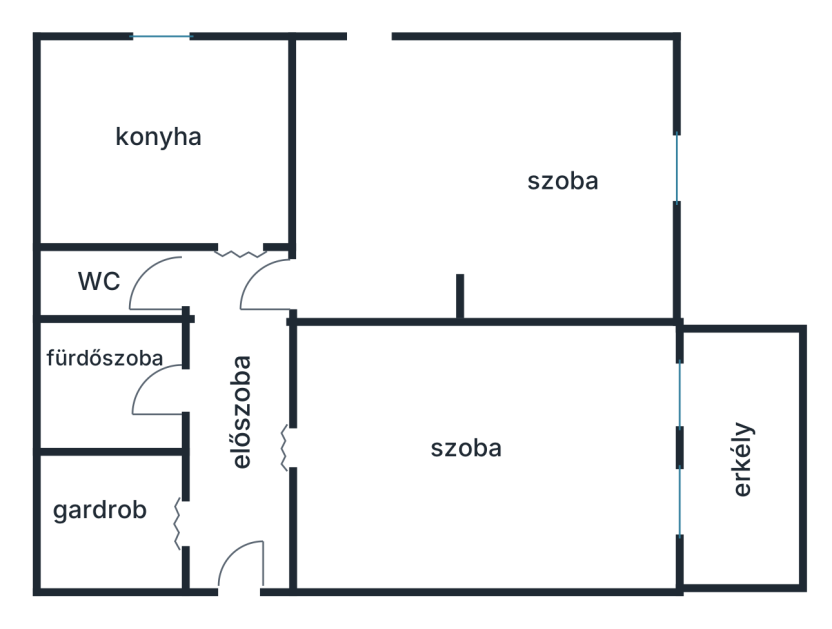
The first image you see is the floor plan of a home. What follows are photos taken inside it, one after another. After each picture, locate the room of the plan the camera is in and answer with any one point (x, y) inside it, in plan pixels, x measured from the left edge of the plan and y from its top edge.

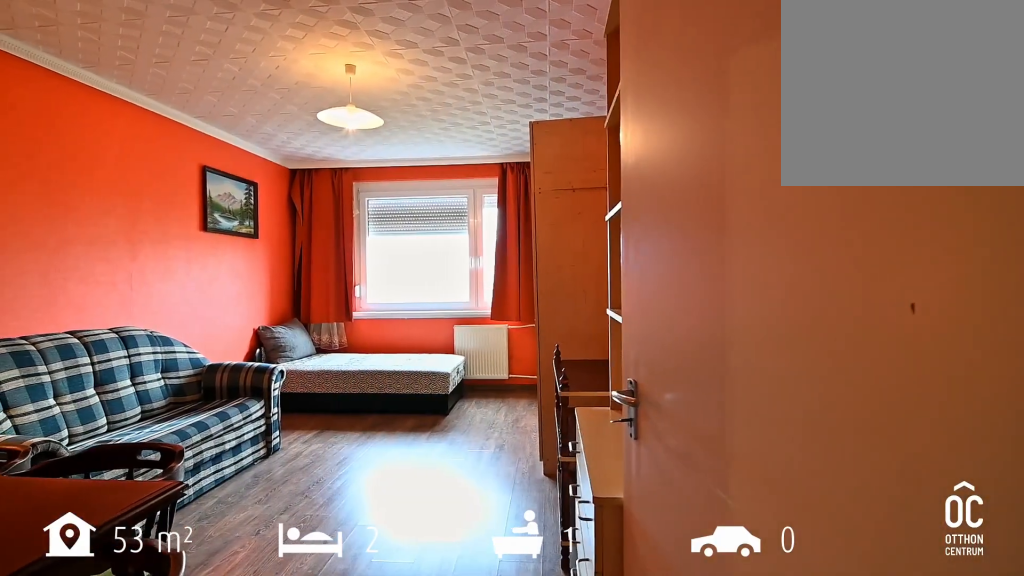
(477, 186)
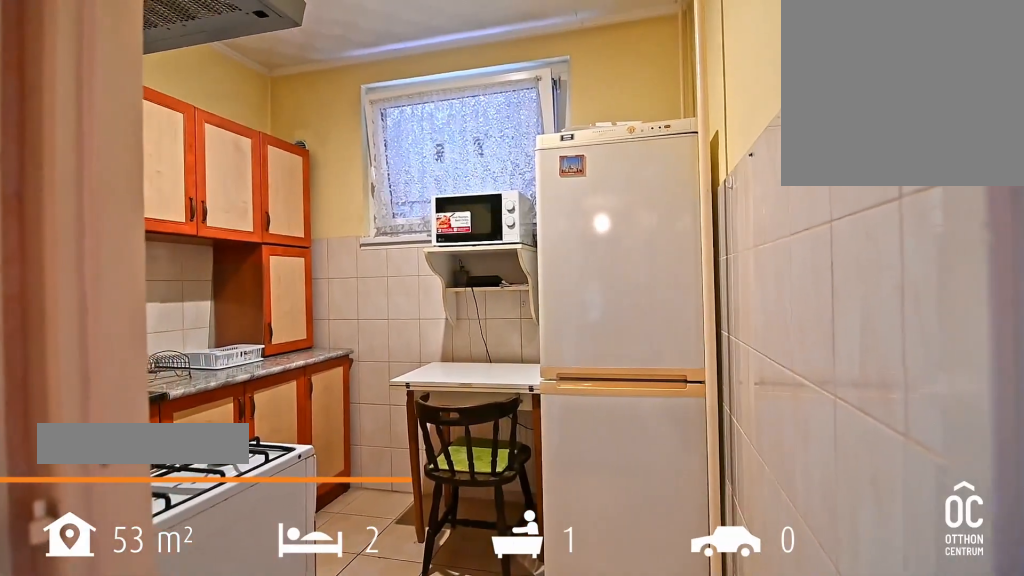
(167, 143)
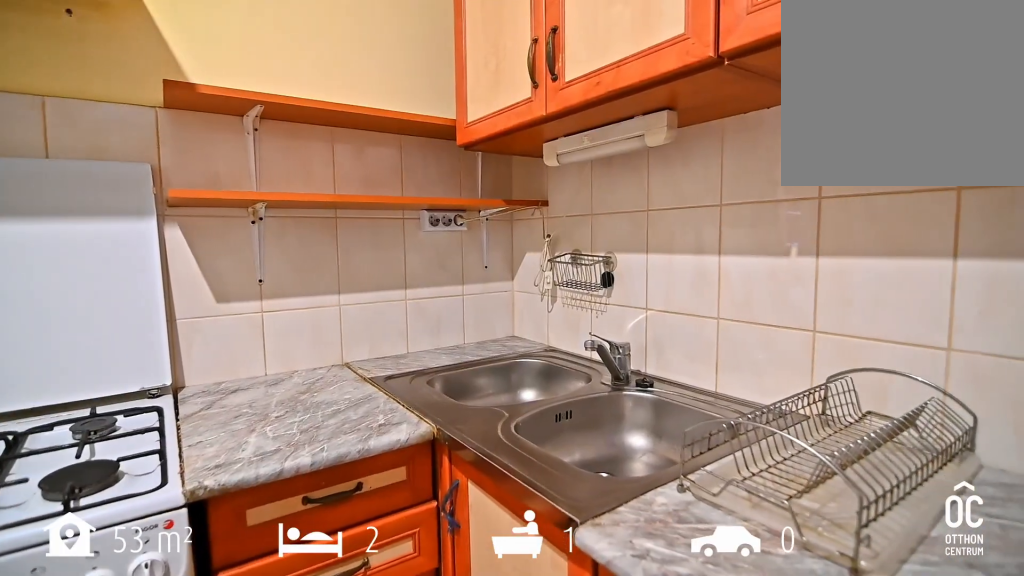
(166, 143)
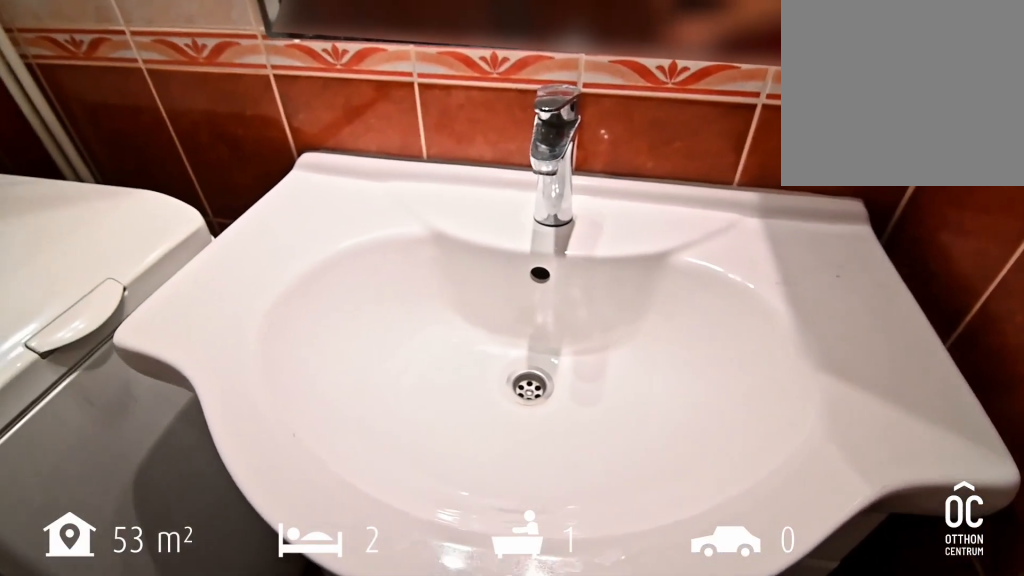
(116, 396)
